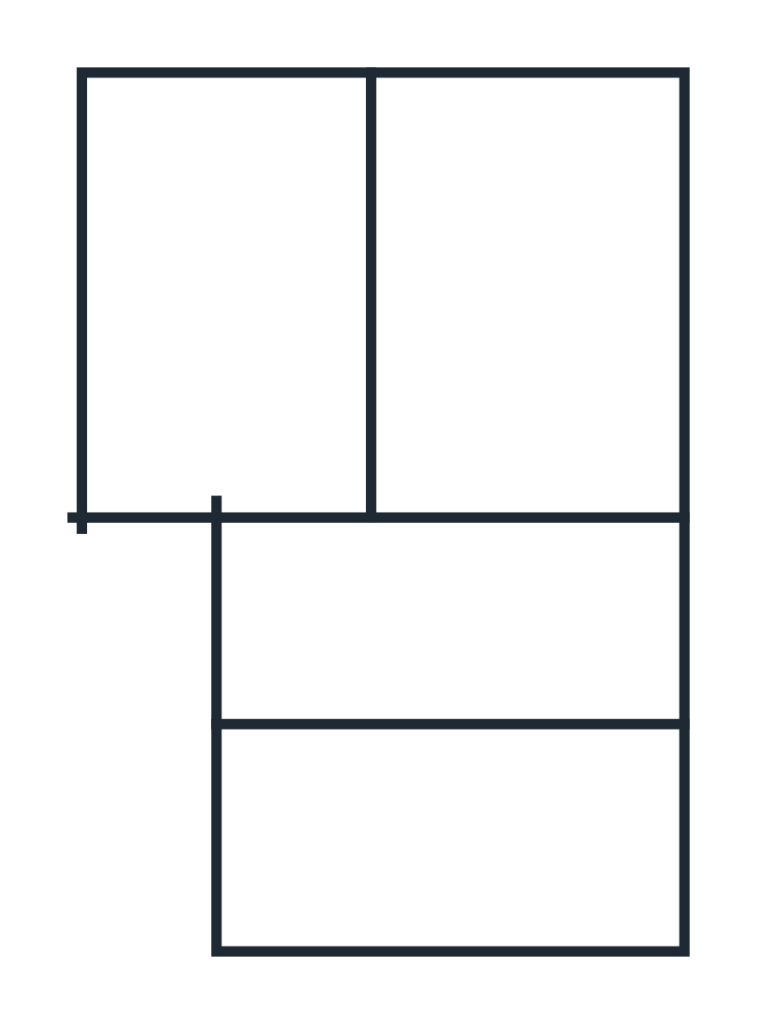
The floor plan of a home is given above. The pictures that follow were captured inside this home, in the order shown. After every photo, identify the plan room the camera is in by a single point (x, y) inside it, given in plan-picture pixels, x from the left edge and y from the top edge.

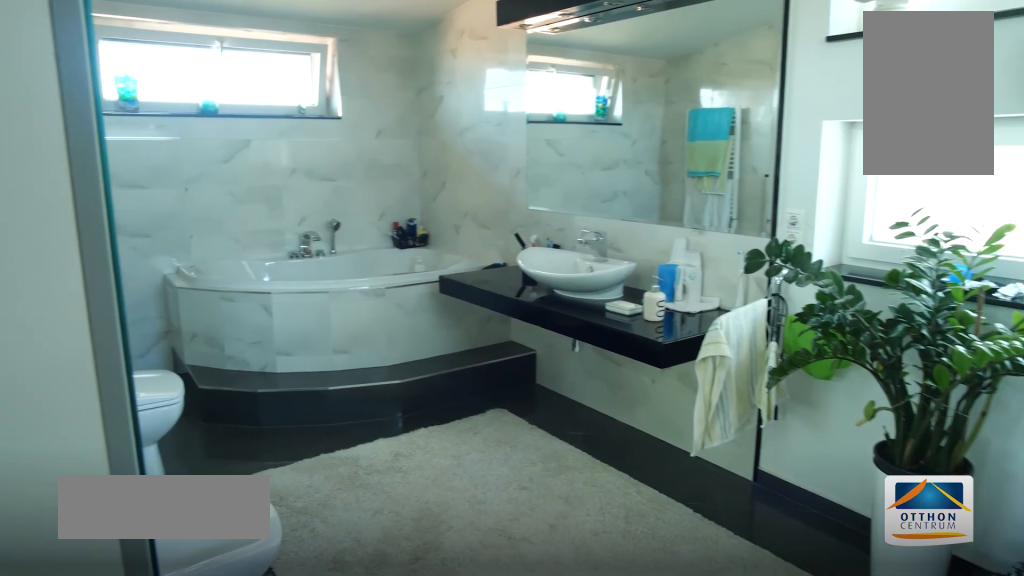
(451, 849)
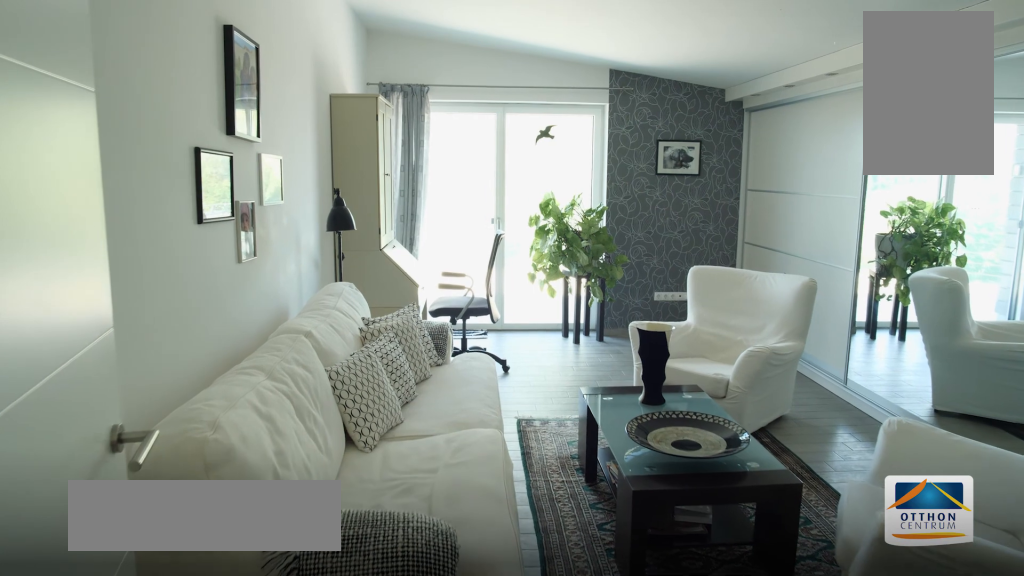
(525, 296)
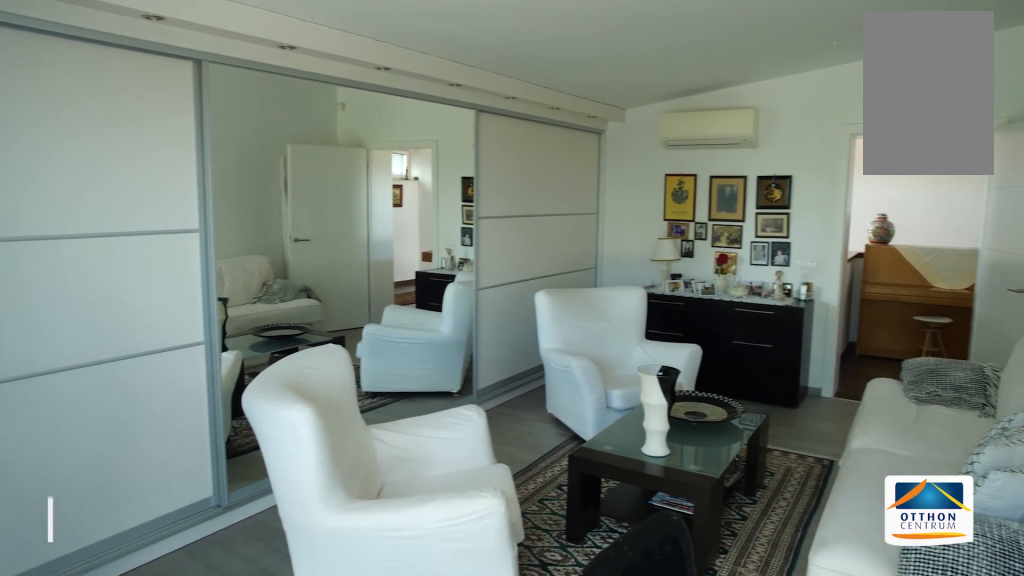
(525, 296)
